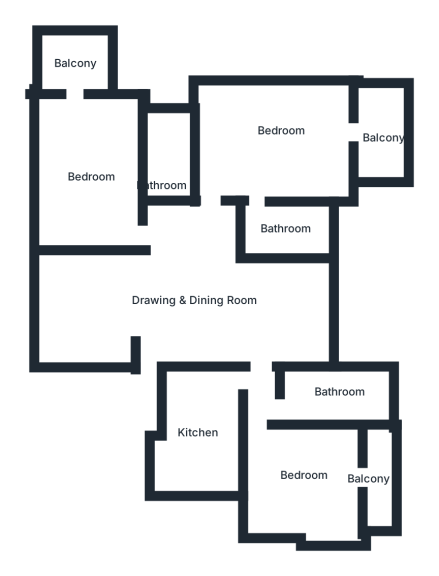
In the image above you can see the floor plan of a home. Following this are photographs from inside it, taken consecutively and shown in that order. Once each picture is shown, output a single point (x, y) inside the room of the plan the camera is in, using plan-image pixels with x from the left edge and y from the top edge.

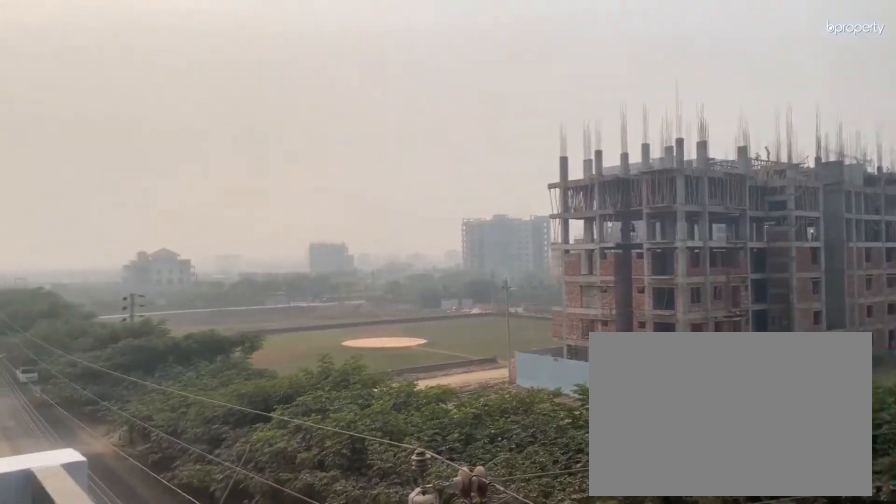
(383, 136)
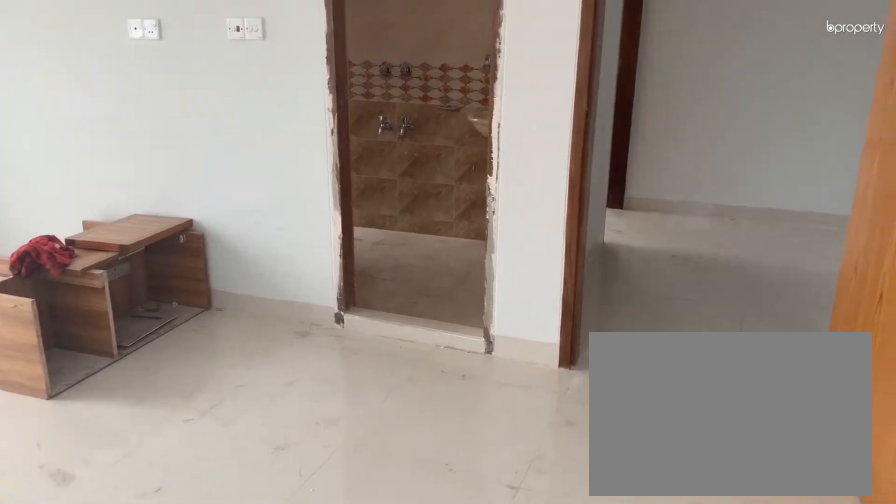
(94, 165)
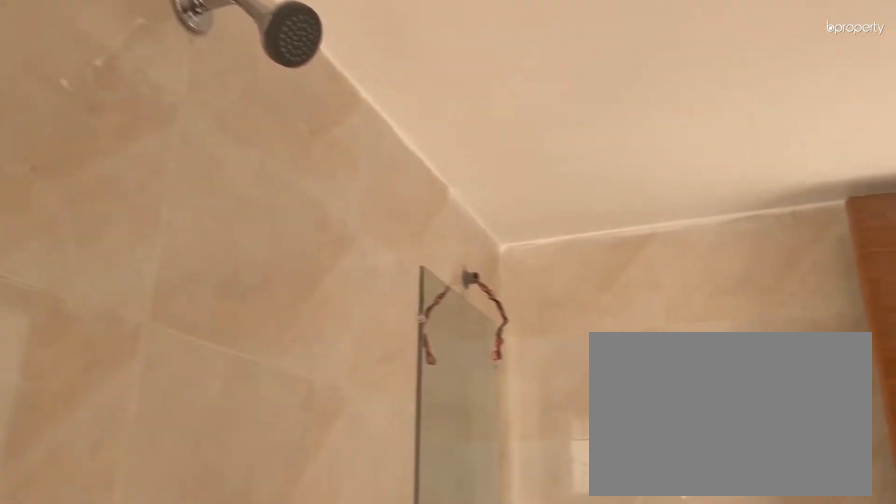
(171, 164)
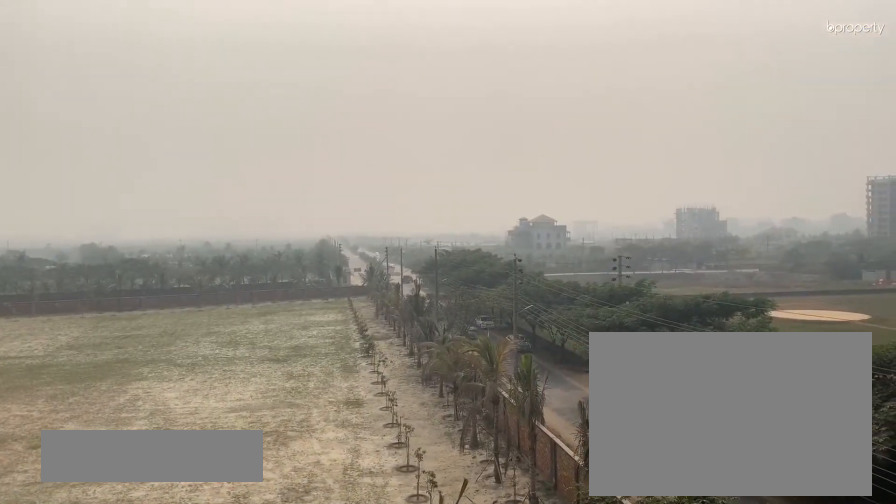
(78, 63)
